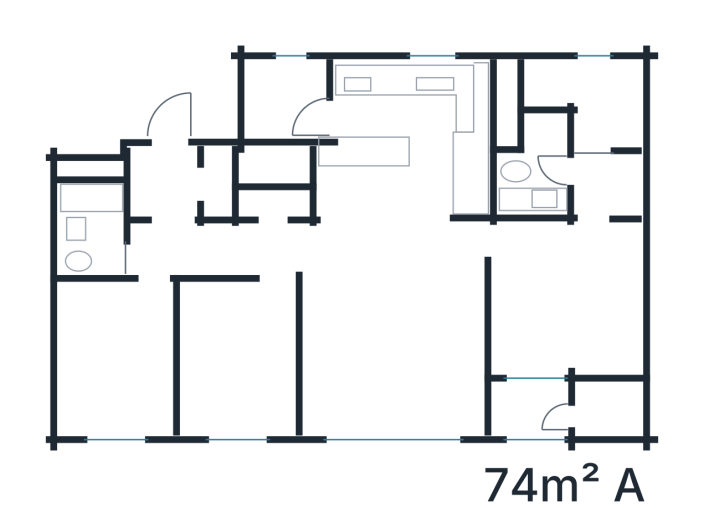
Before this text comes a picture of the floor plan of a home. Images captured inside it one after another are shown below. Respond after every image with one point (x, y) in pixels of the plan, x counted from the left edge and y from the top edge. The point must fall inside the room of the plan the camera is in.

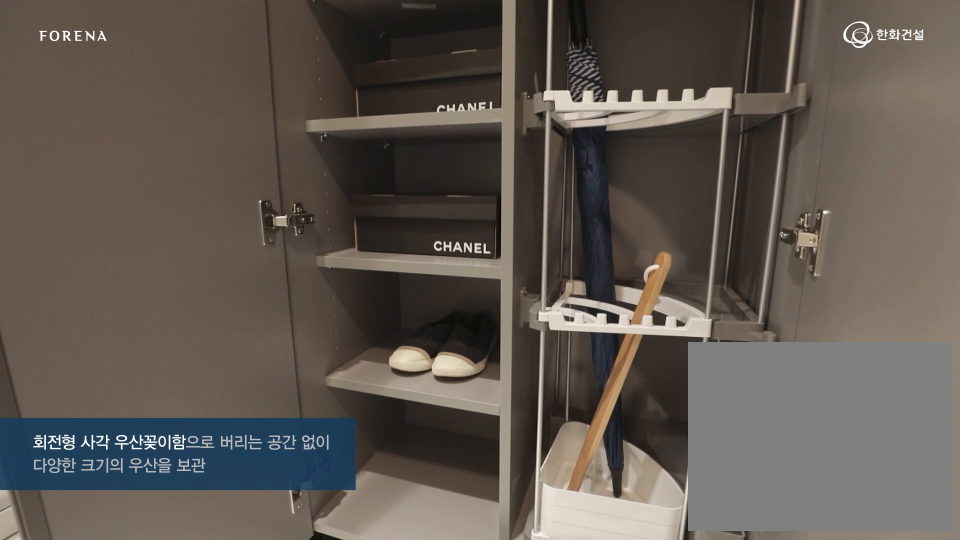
(172, 180)
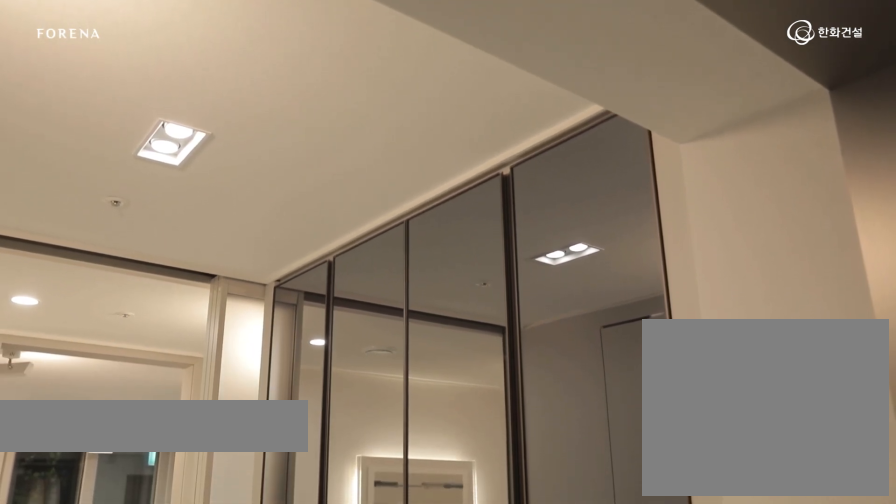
(172, 180)
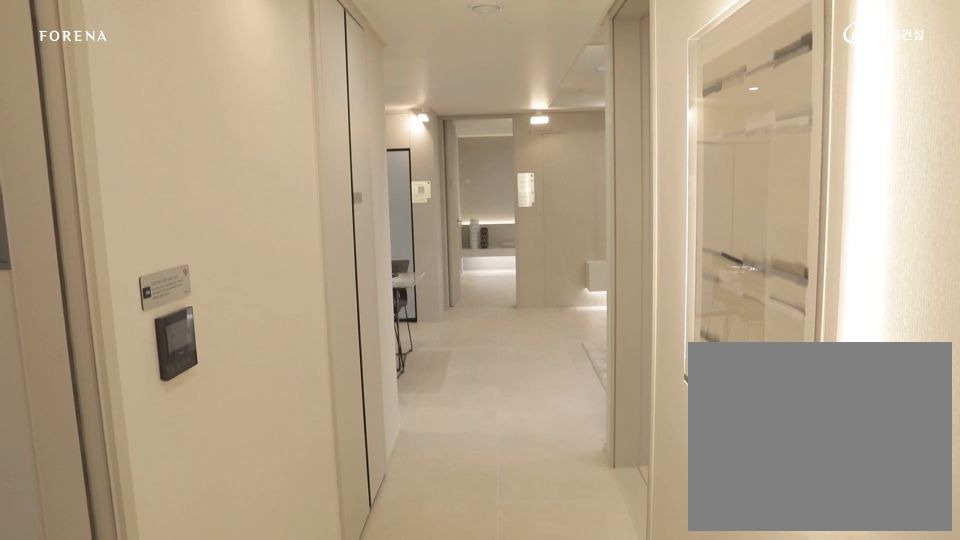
(251, 249)
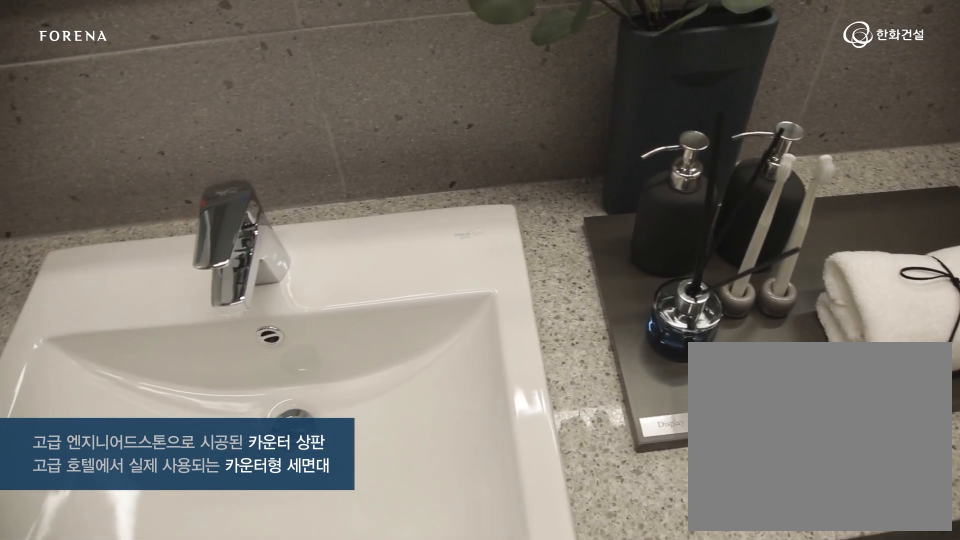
(559, 172)
